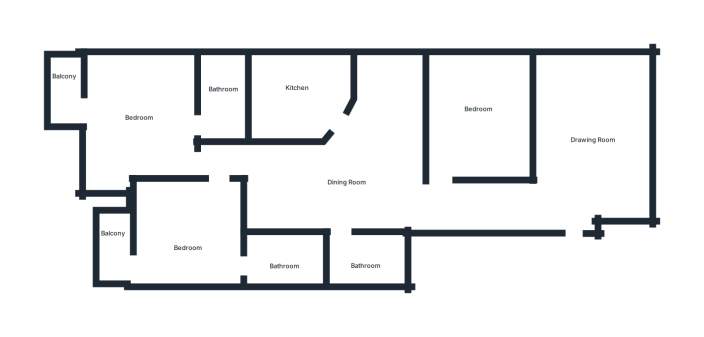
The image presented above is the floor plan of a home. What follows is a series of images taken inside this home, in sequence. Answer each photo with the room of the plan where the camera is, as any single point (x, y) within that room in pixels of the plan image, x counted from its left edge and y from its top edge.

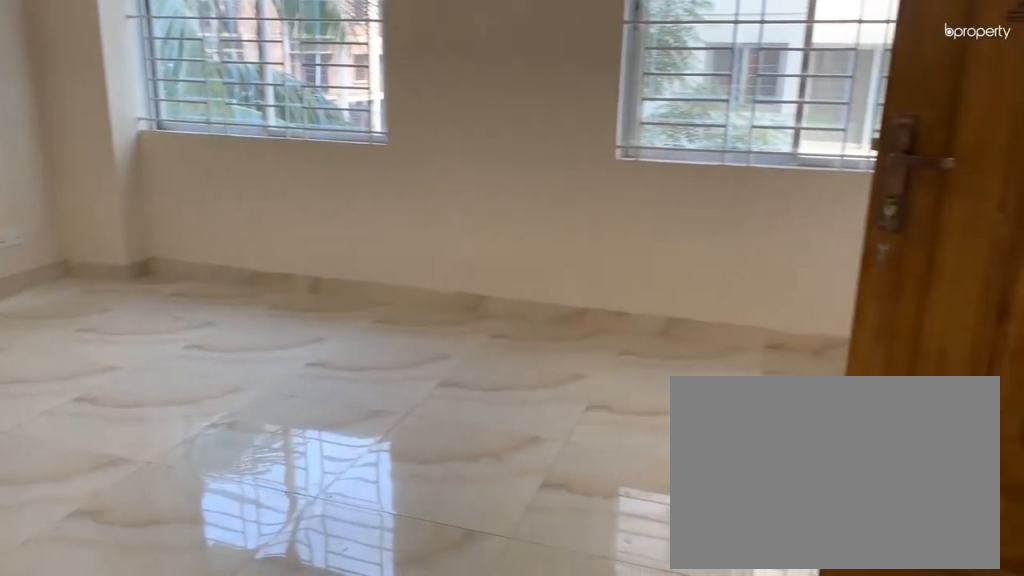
(593, 140)
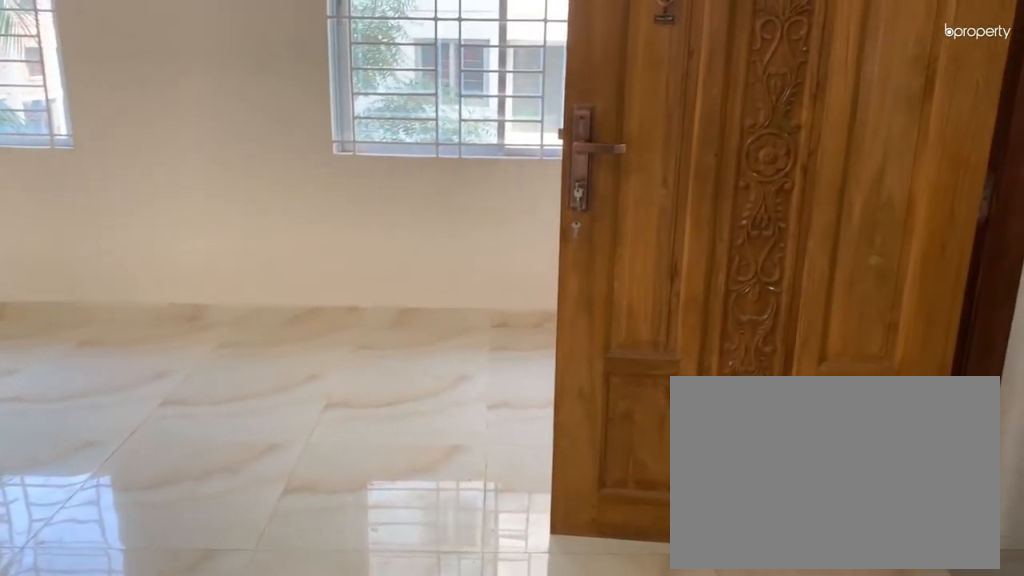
(593, 140)
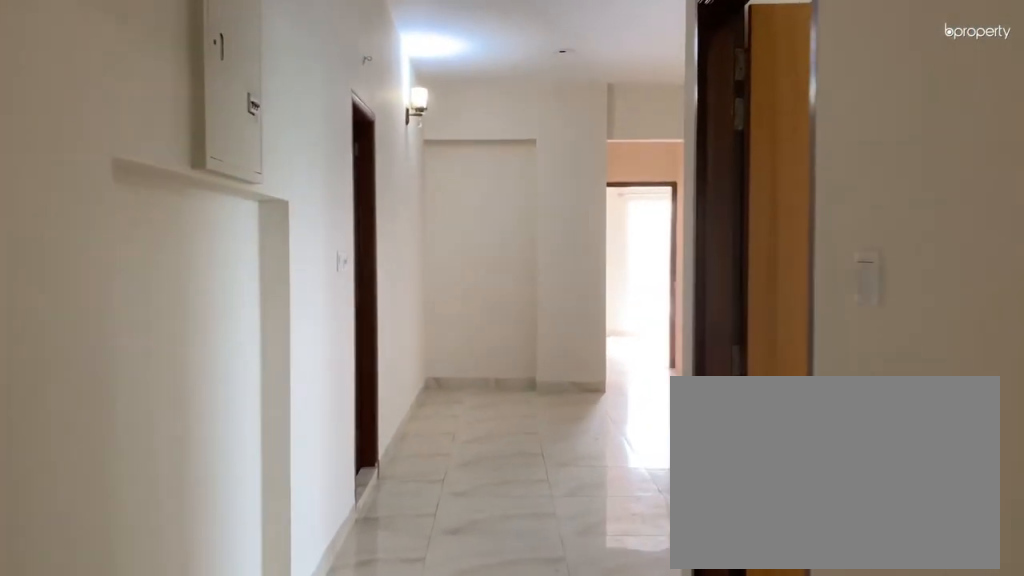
(515, 205)
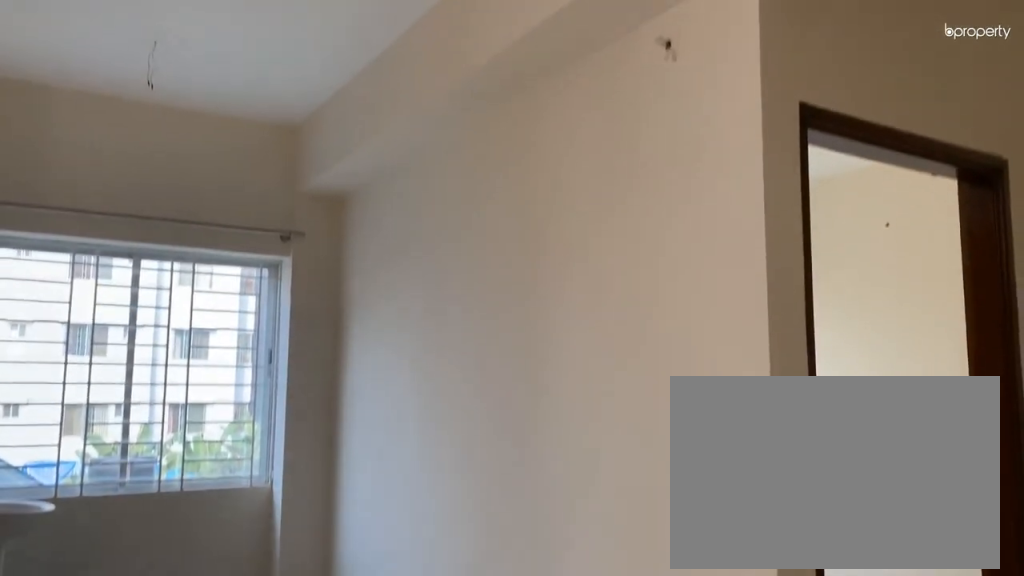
(340, 186)
